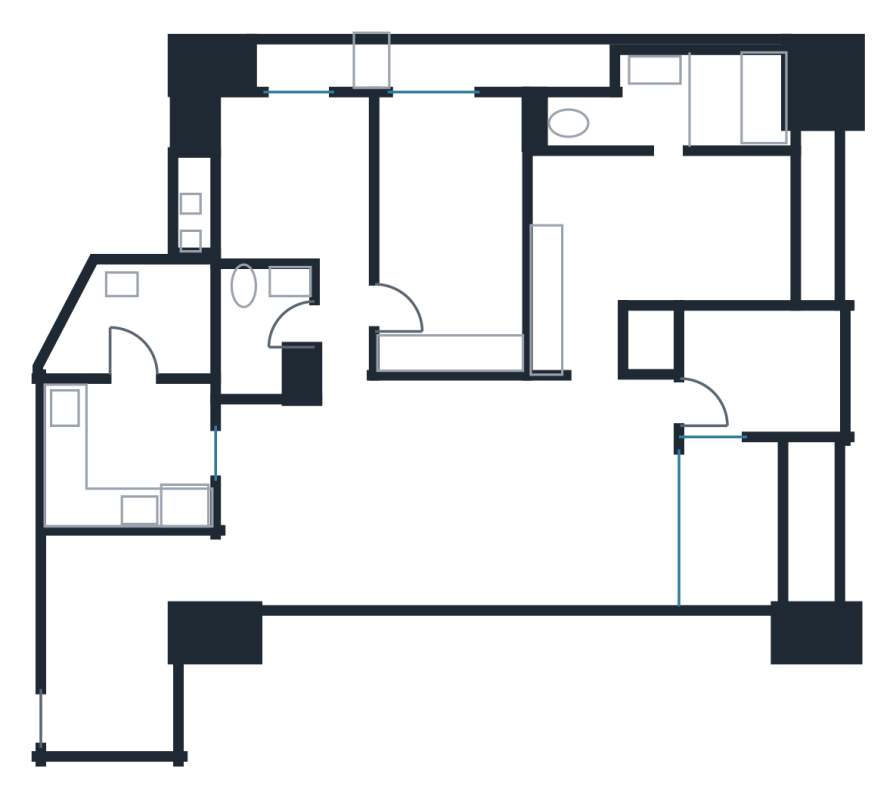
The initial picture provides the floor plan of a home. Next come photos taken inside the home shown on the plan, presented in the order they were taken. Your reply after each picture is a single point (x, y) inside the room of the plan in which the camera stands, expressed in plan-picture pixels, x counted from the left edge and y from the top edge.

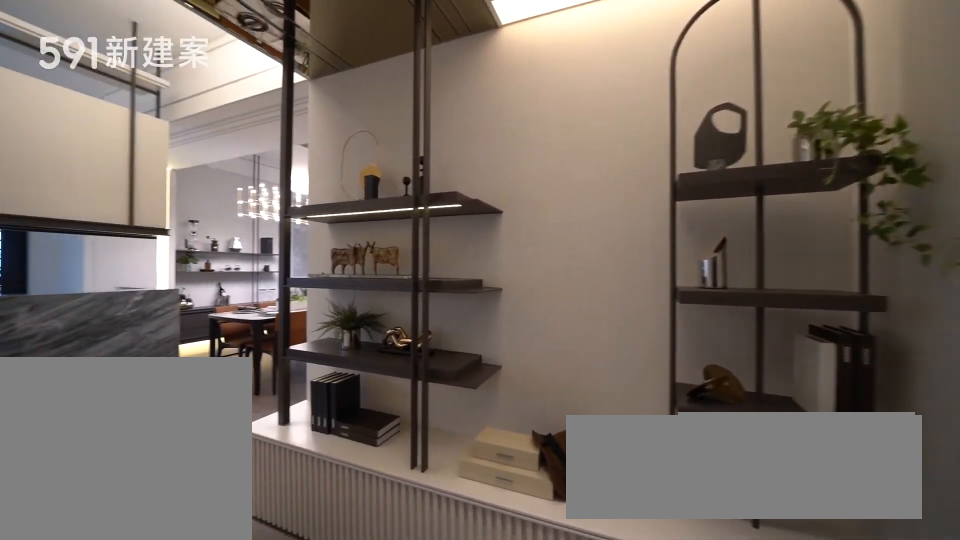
(107, 672)
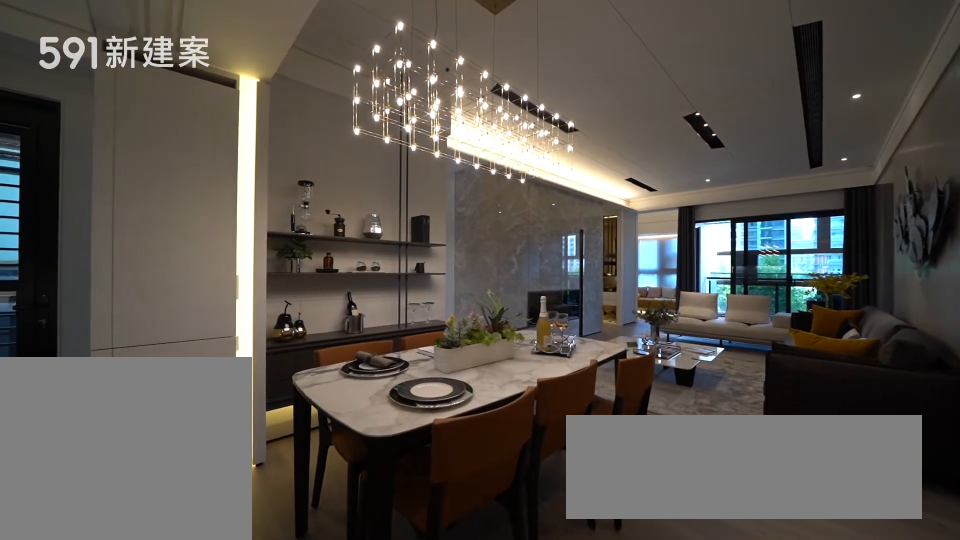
(315, 501)
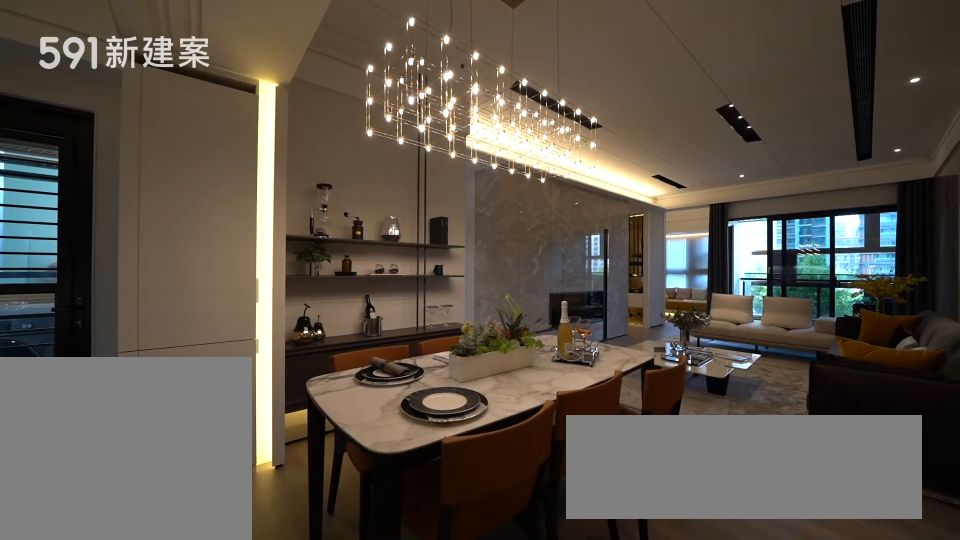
(315, 501)
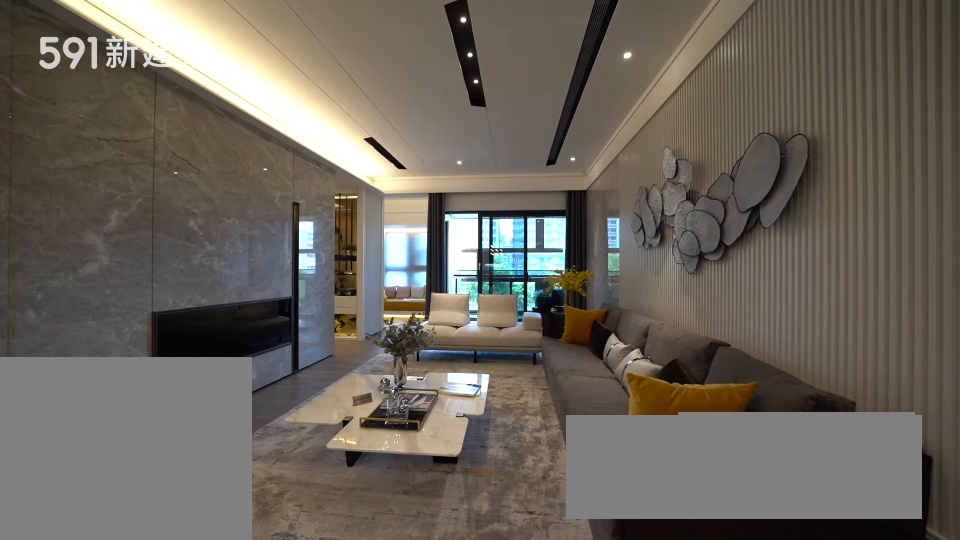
(534, 493)
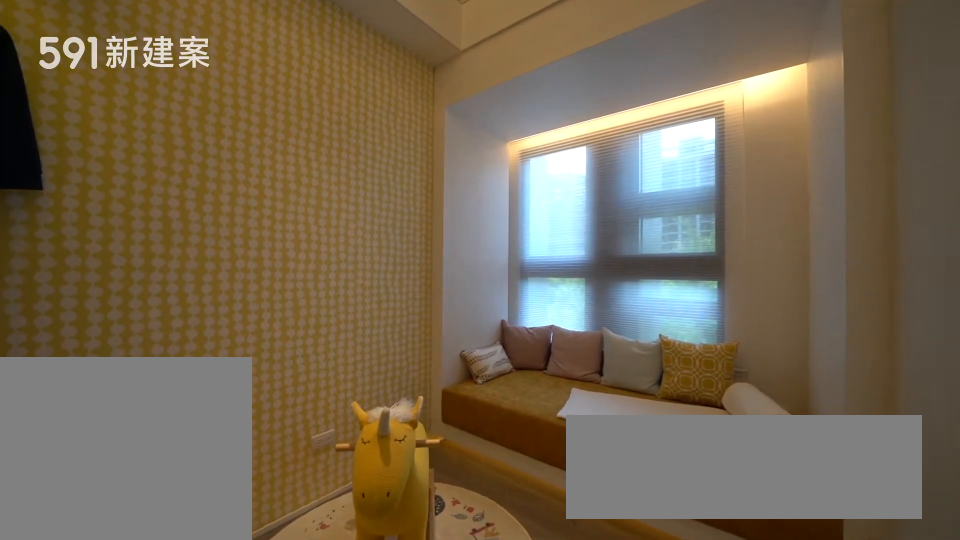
(757, 366)
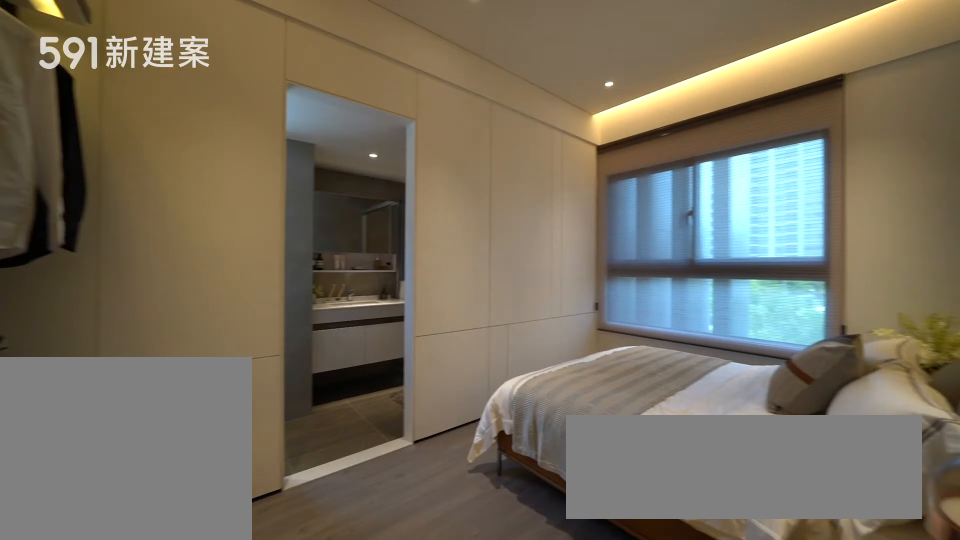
(655, 240)
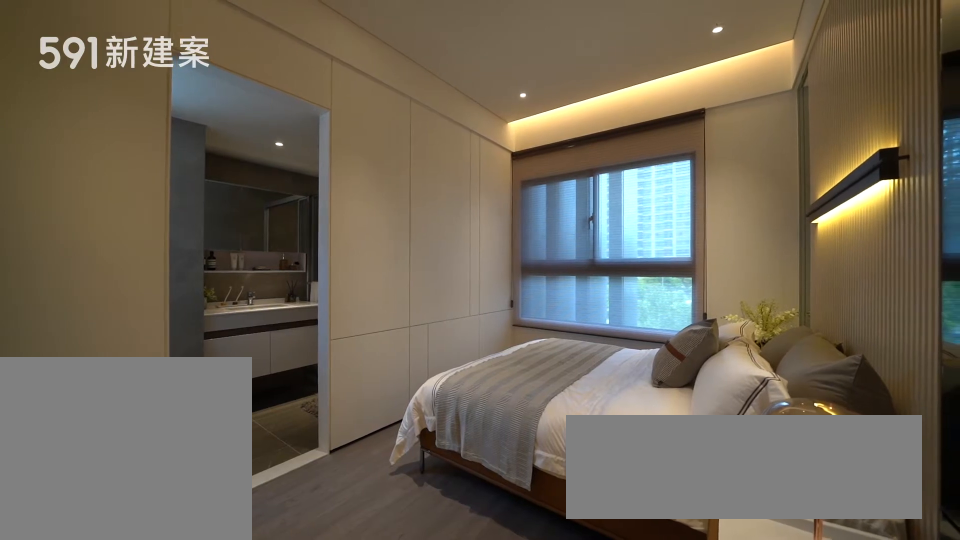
(655, 240)
